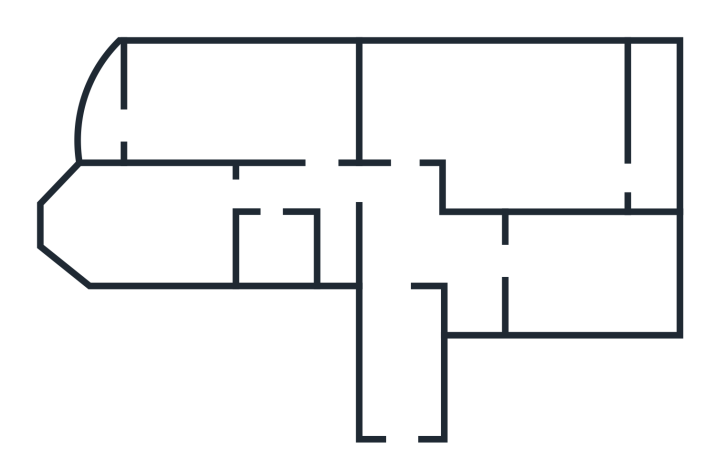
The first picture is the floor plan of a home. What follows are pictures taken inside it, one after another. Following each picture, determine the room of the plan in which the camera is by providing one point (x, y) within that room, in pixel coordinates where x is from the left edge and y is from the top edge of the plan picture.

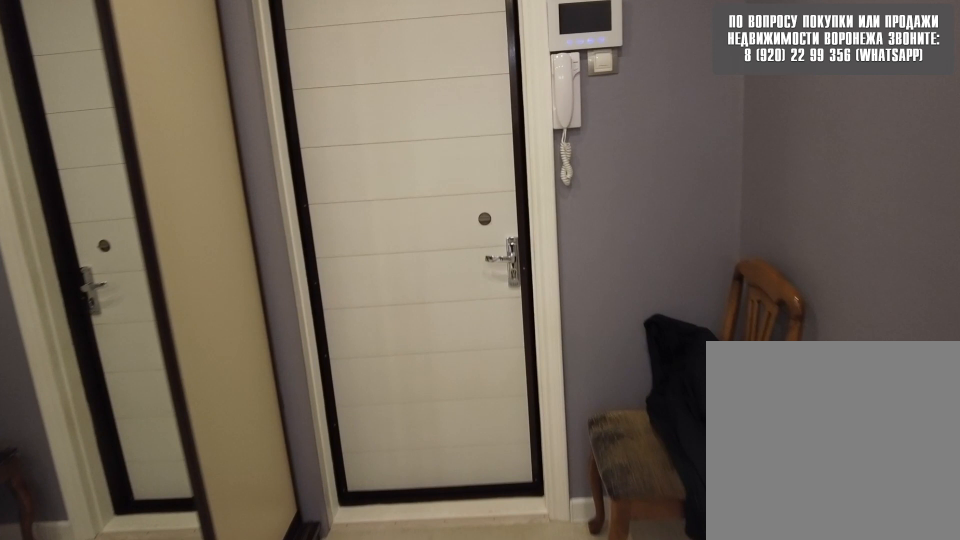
(406, 418)
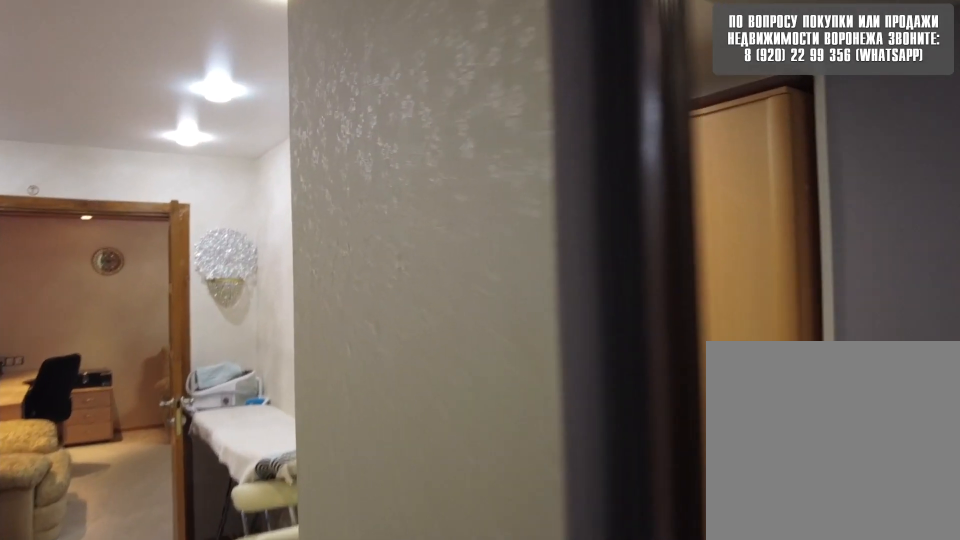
(406, 257)
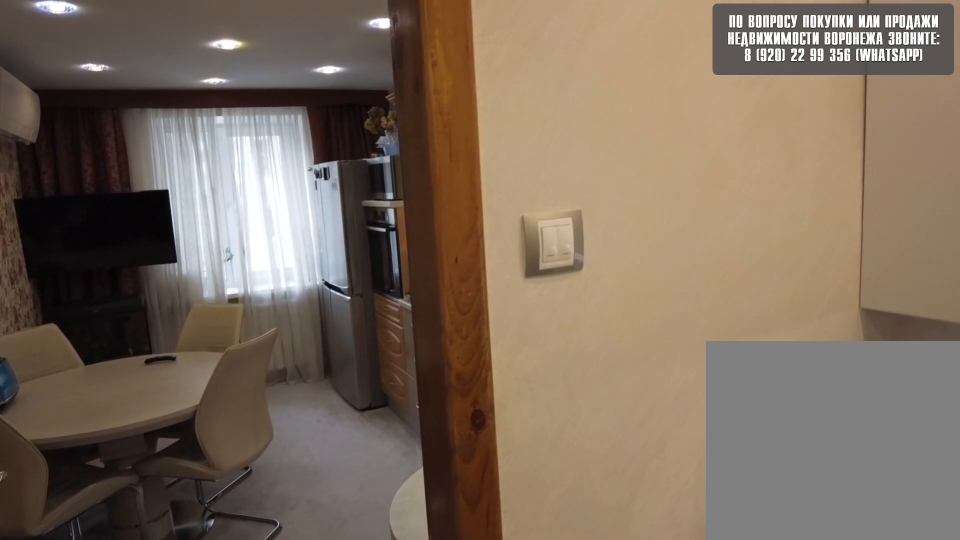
(481, 263)
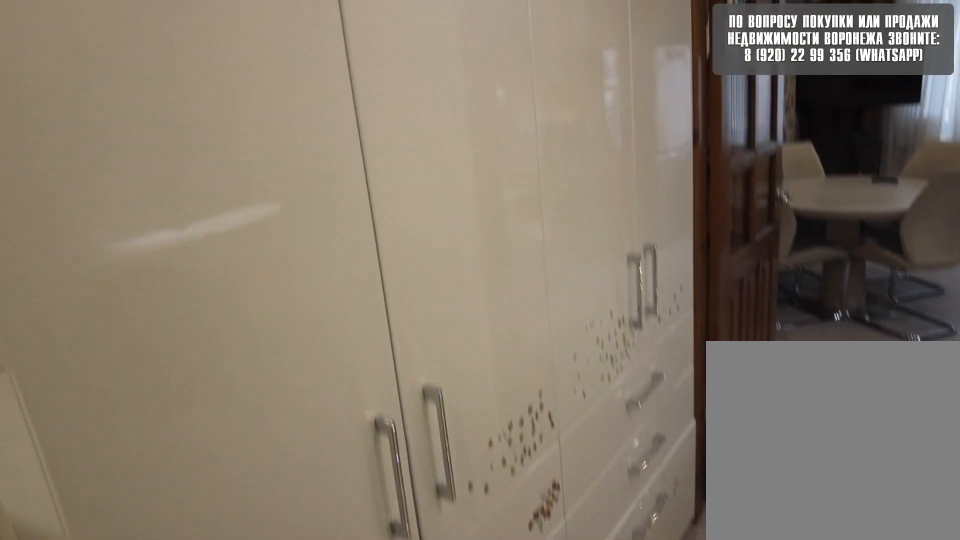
(481, 263)
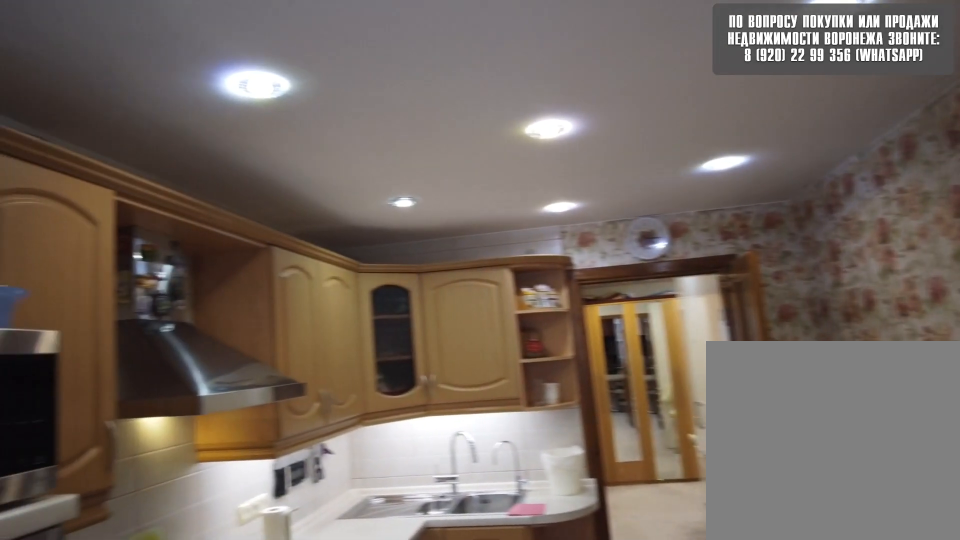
(563, 274)
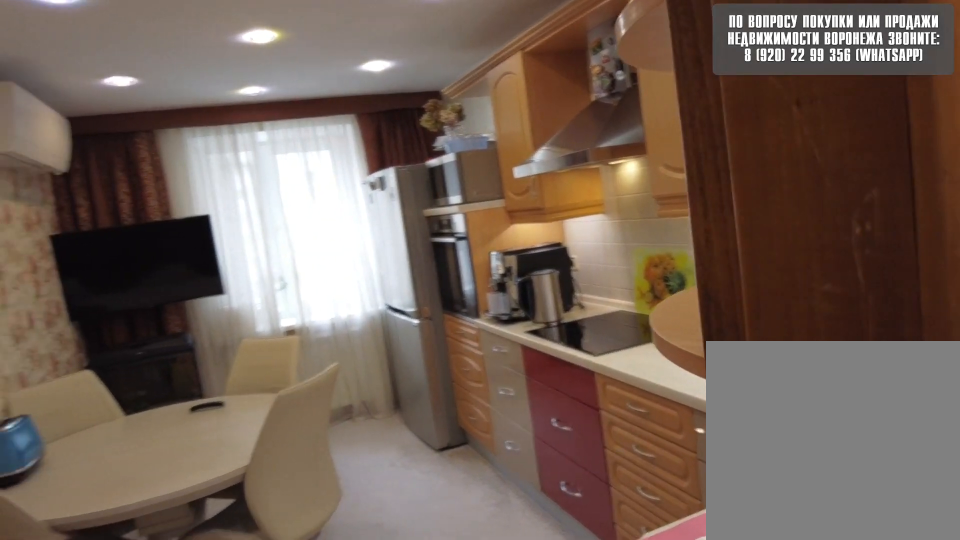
(563, 274)
